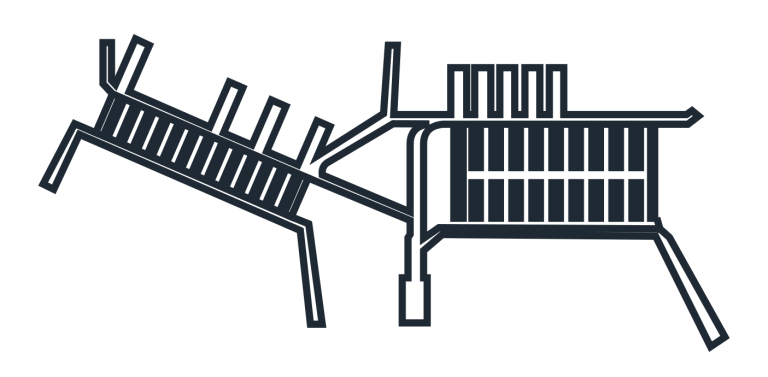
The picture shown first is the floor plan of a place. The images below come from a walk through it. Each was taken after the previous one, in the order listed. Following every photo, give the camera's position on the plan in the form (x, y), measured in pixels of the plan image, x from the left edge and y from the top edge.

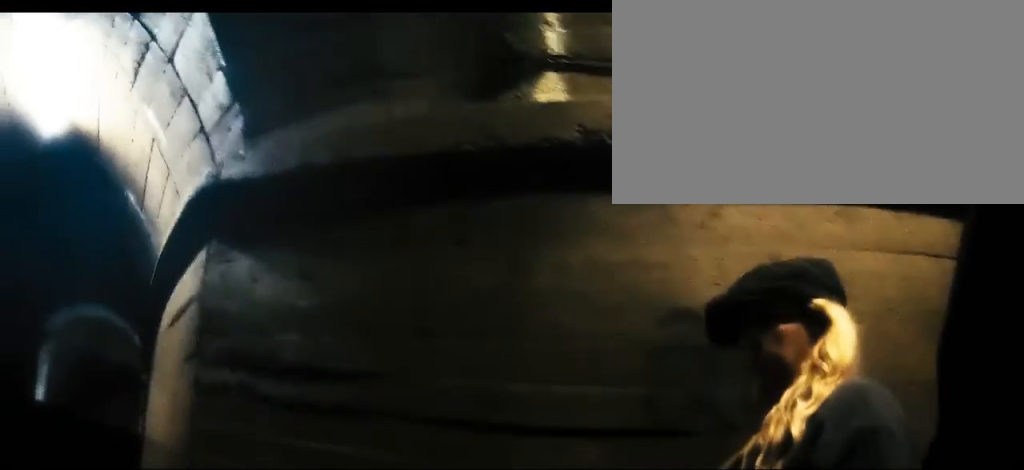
(662, 228)
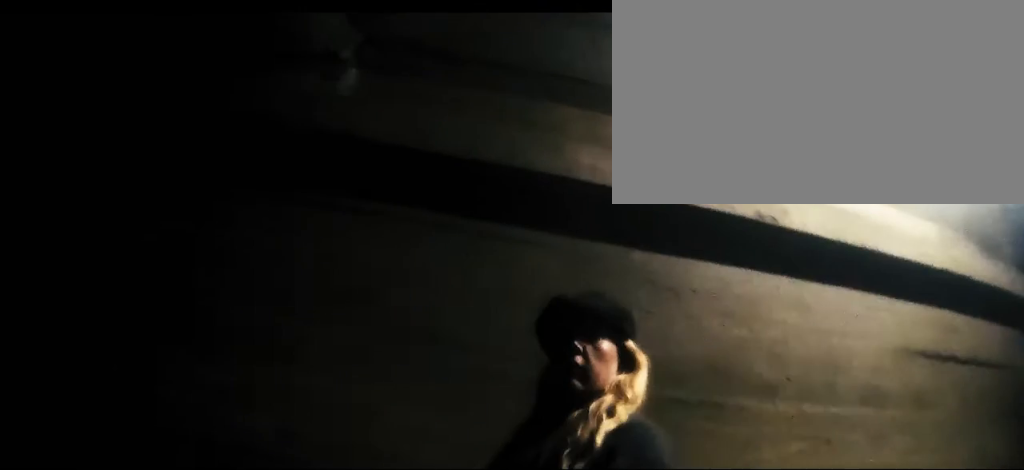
(660, 230)
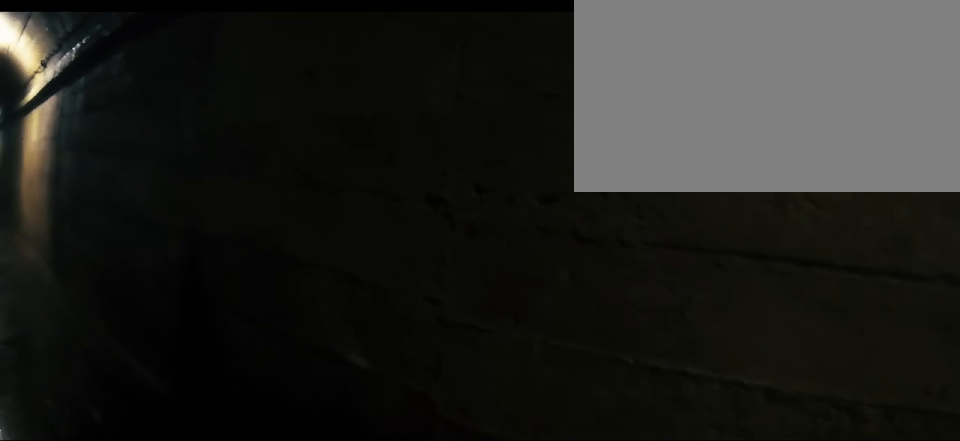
(669, 115)
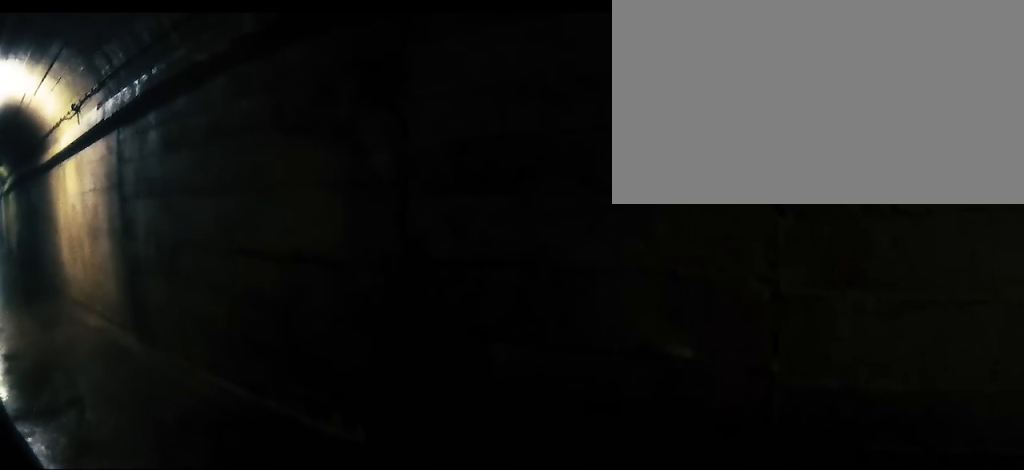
(640, 117)
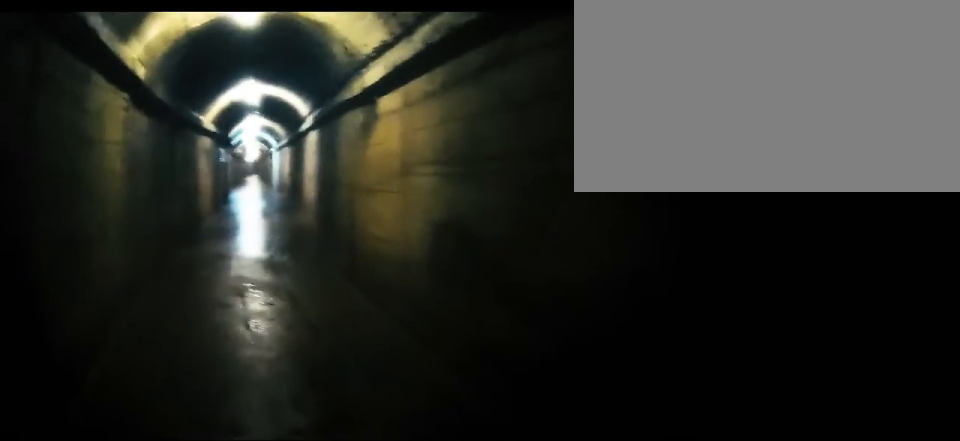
(618, 123)
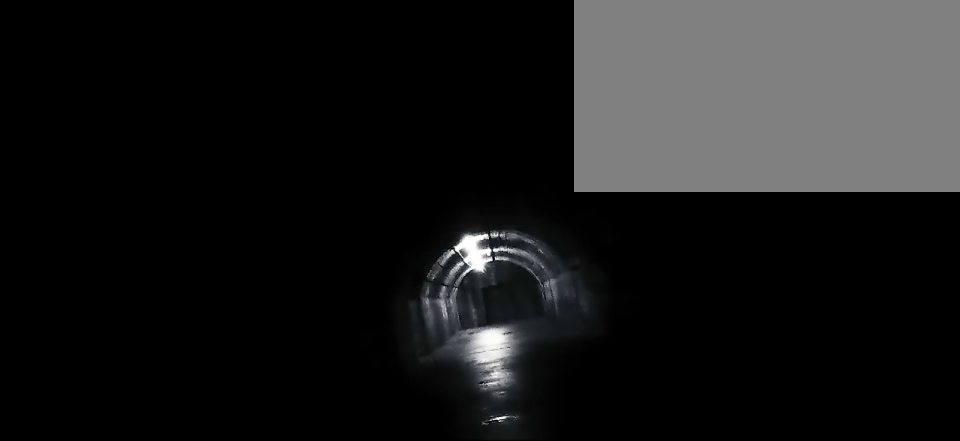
(392, 59)
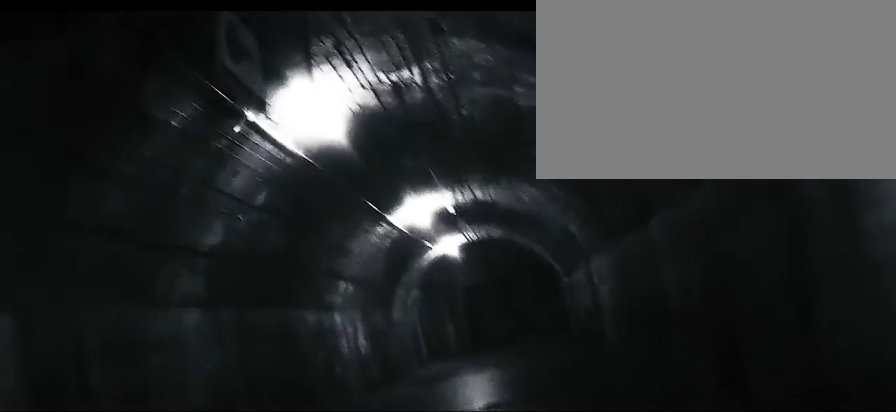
(392, 59)
